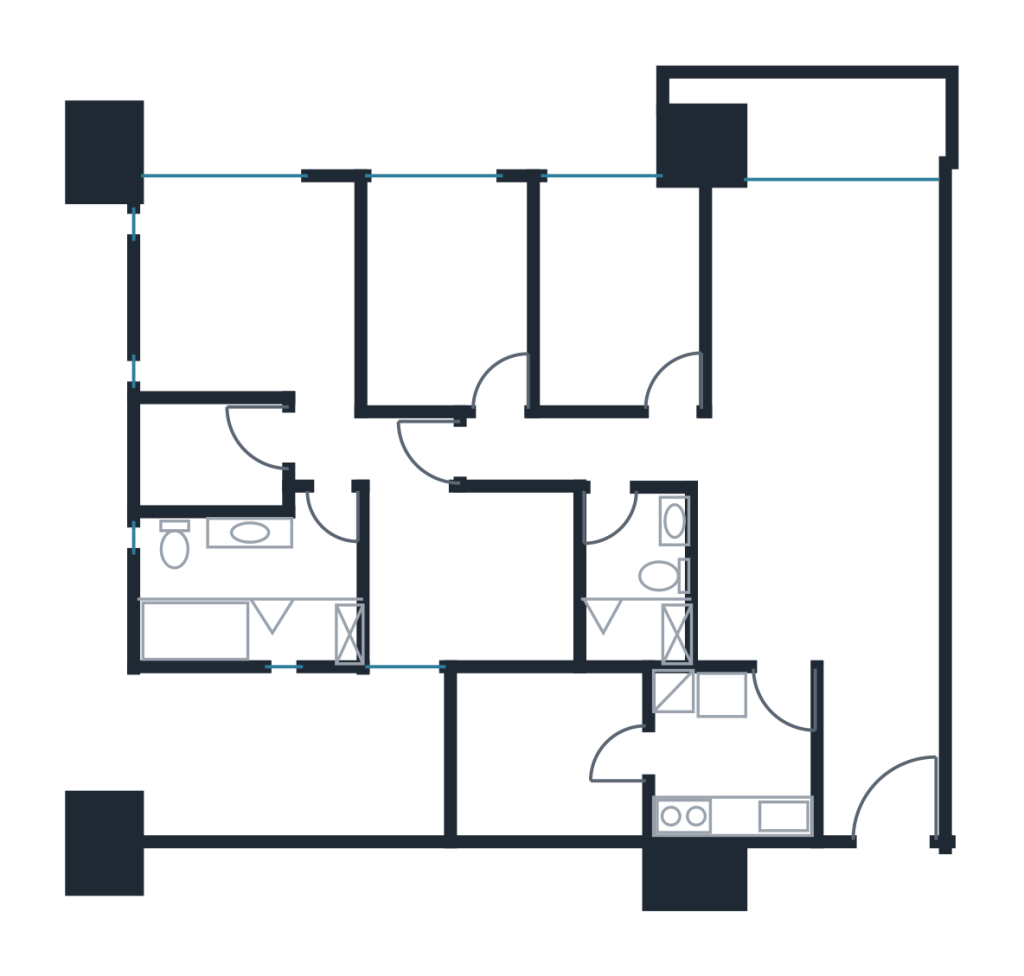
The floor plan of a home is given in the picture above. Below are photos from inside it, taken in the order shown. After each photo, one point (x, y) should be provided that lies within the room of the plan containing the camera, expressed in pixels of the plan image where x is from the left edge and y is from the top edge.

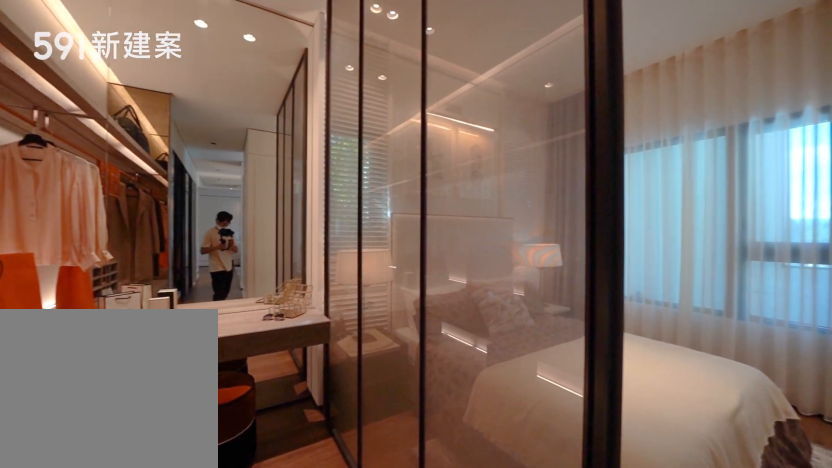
(244, 340)
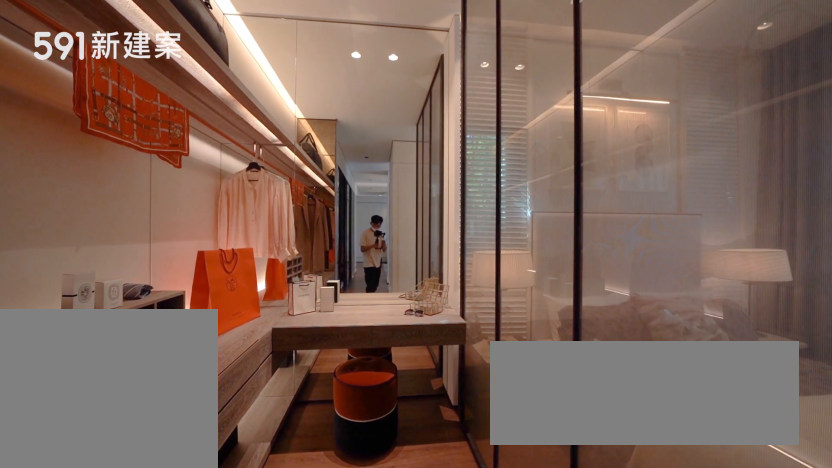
(244, 340)
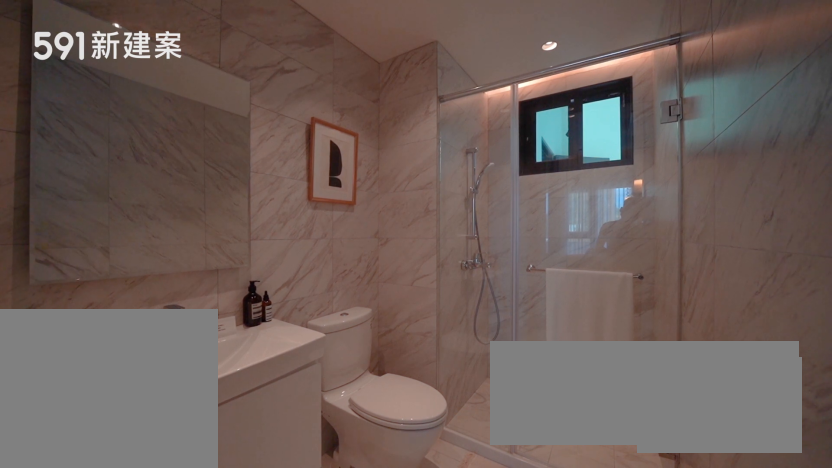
(632, 585)
